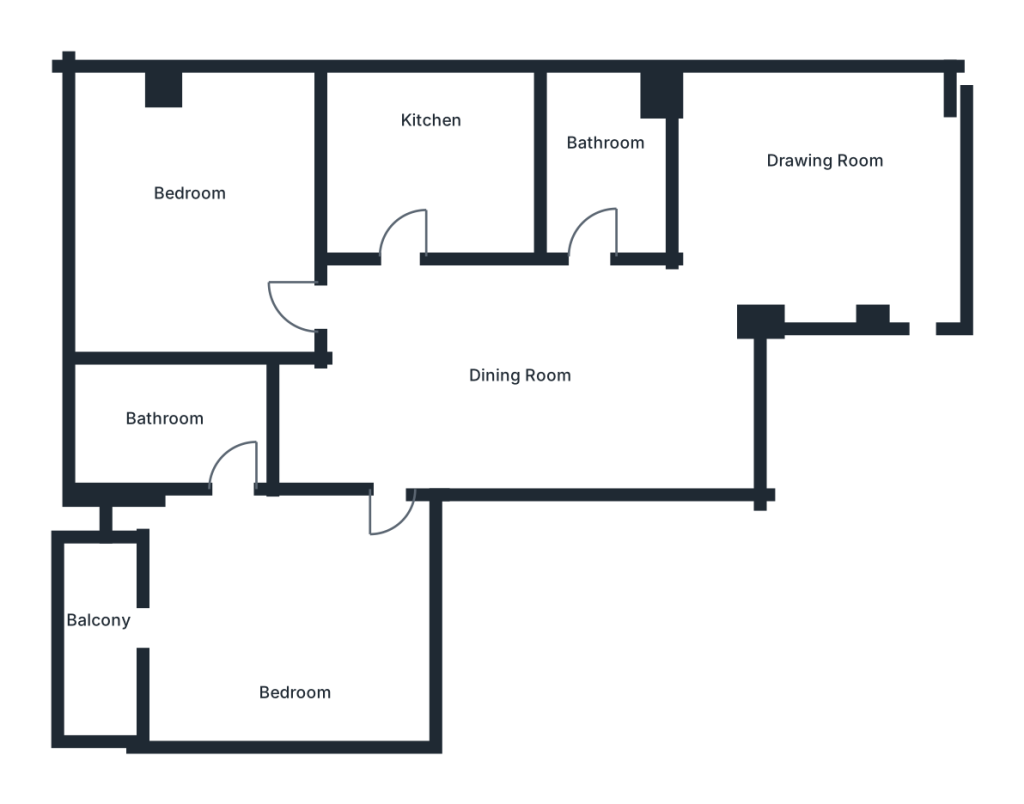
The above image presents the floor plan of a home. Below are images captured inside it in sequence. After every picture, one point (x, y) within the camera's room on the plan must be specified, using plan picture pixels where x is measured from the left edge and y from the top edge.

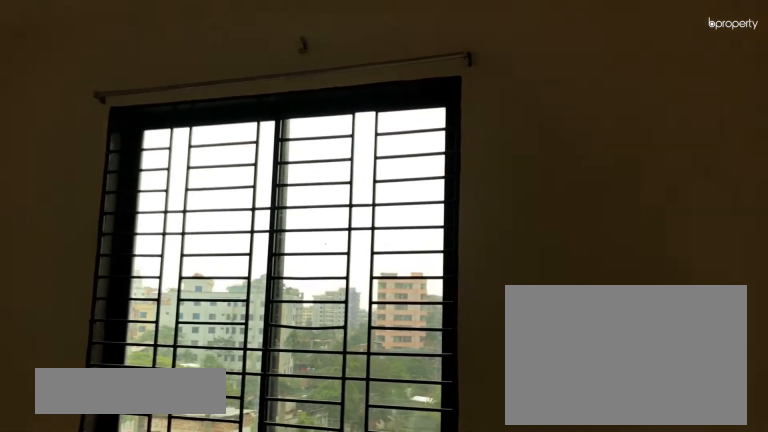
(817, 200)
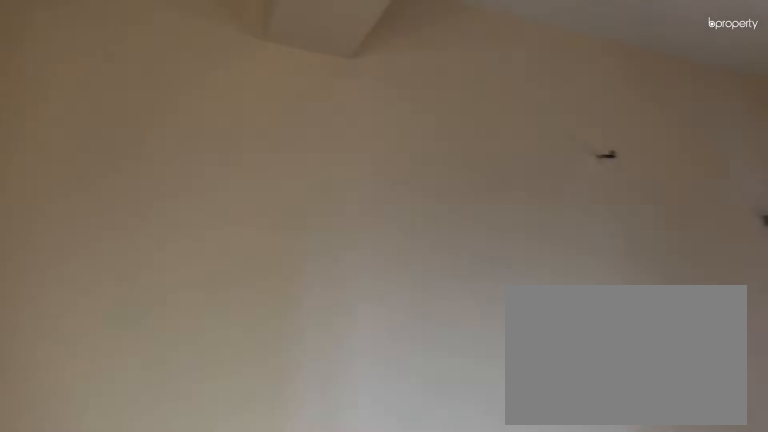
(523, 360)
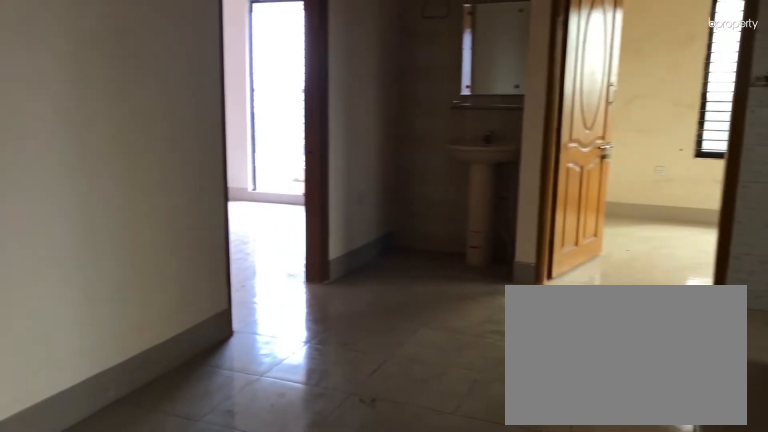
(523, 360)
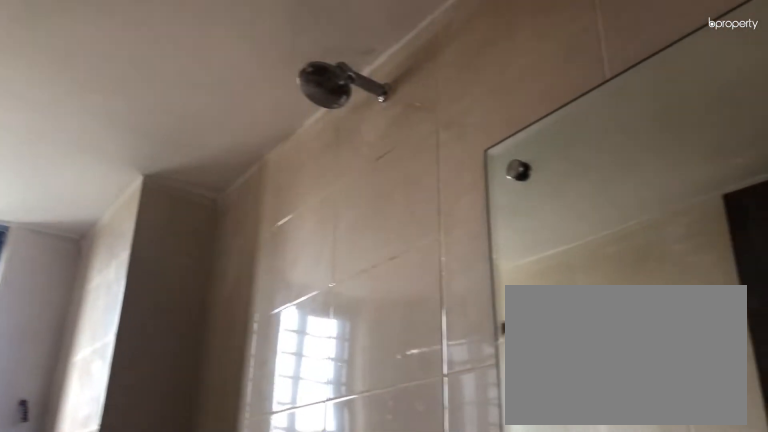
(616, 143)
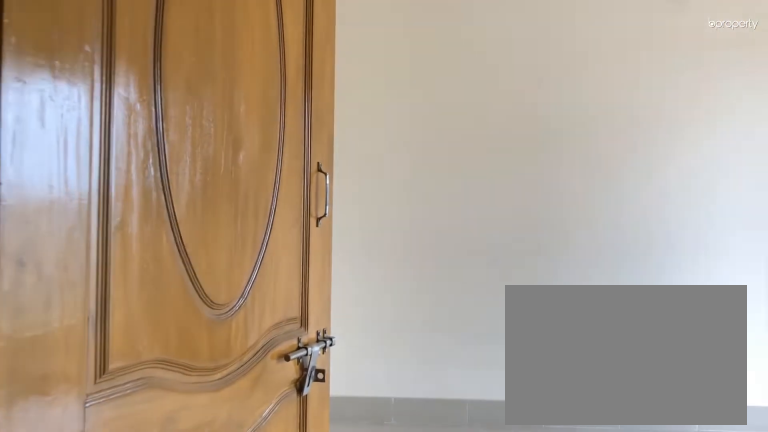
(291, 623)
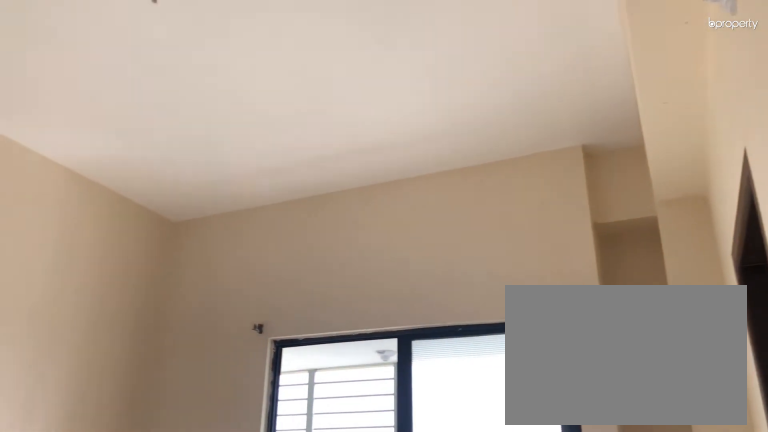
(291, 623)
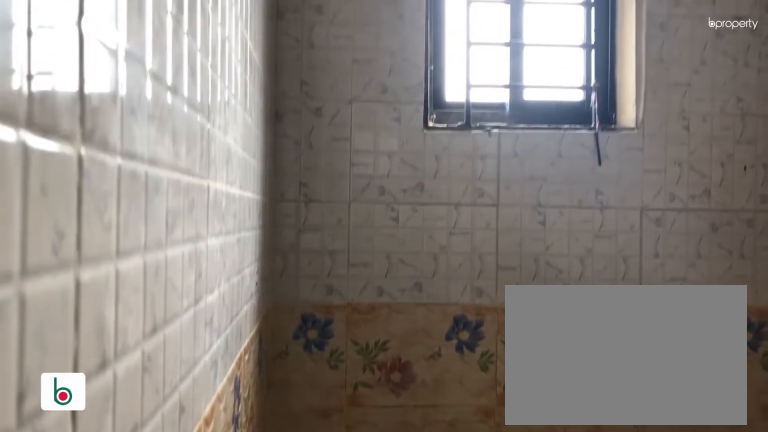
(142, 402)
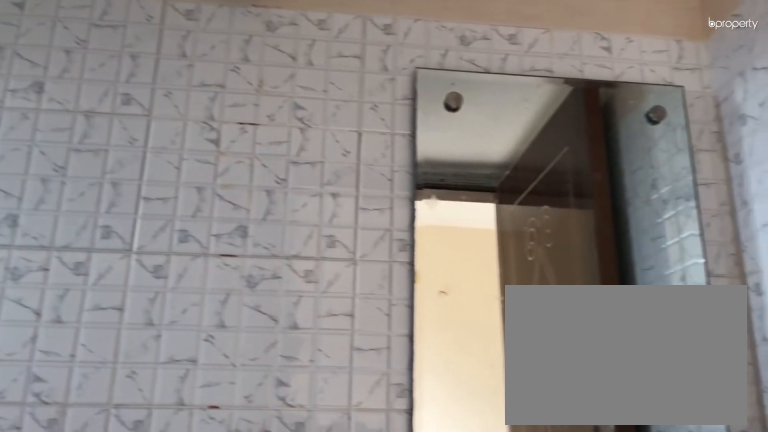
(142, 402)
